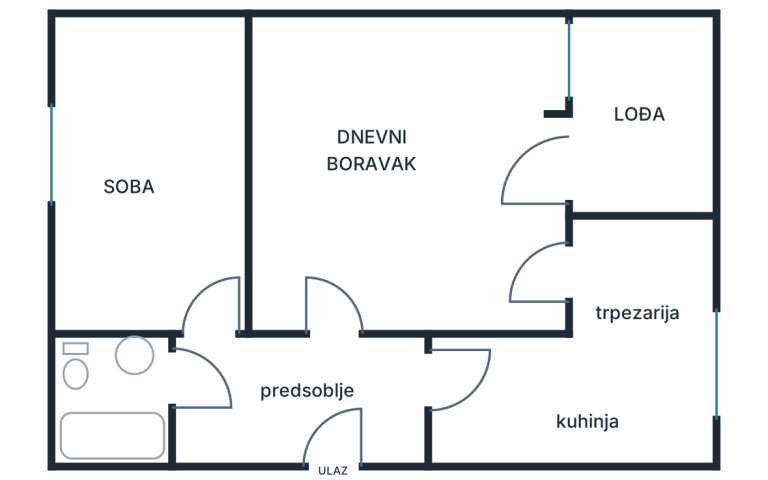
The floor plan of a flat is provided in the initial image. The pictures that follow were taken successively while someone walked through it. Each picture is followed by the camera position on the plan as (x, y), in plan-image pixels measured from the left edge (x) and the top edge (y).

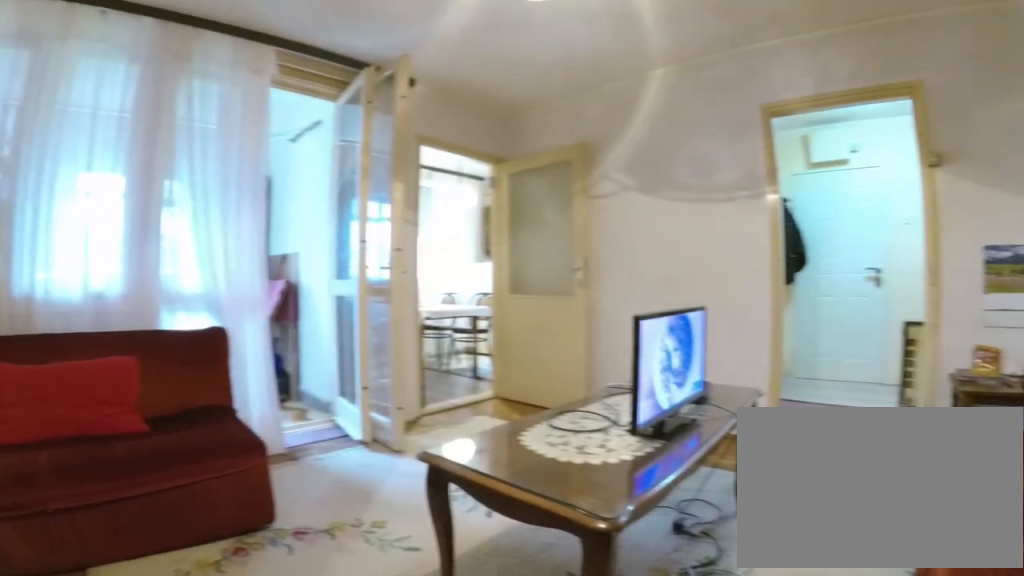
(318, 146)
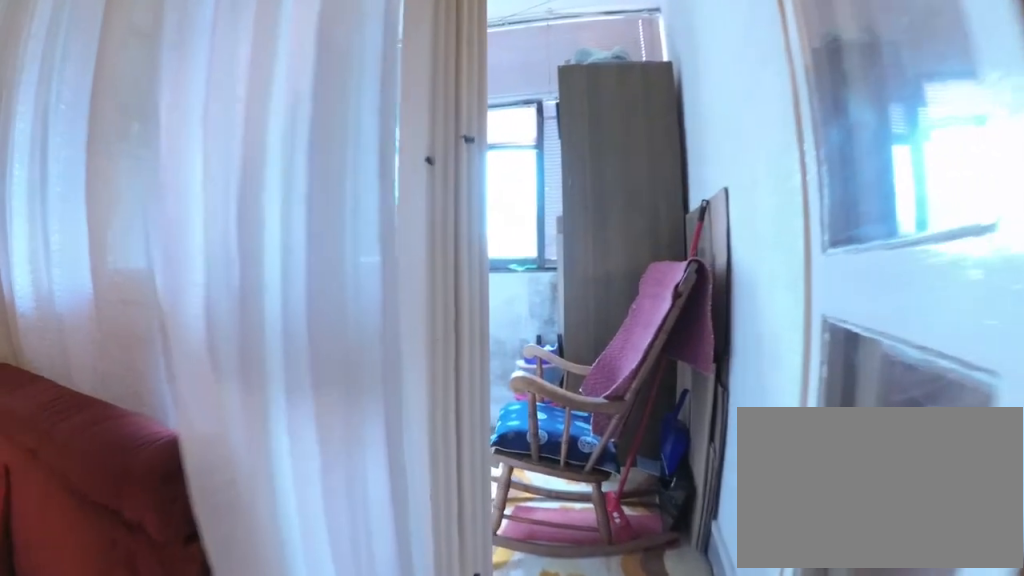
(475, 160)
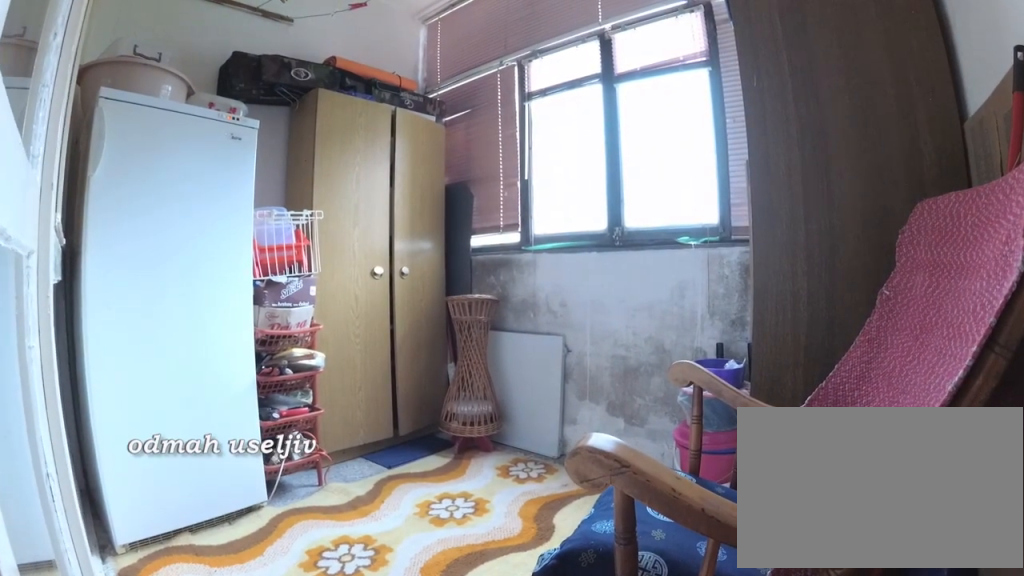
(569, 172)
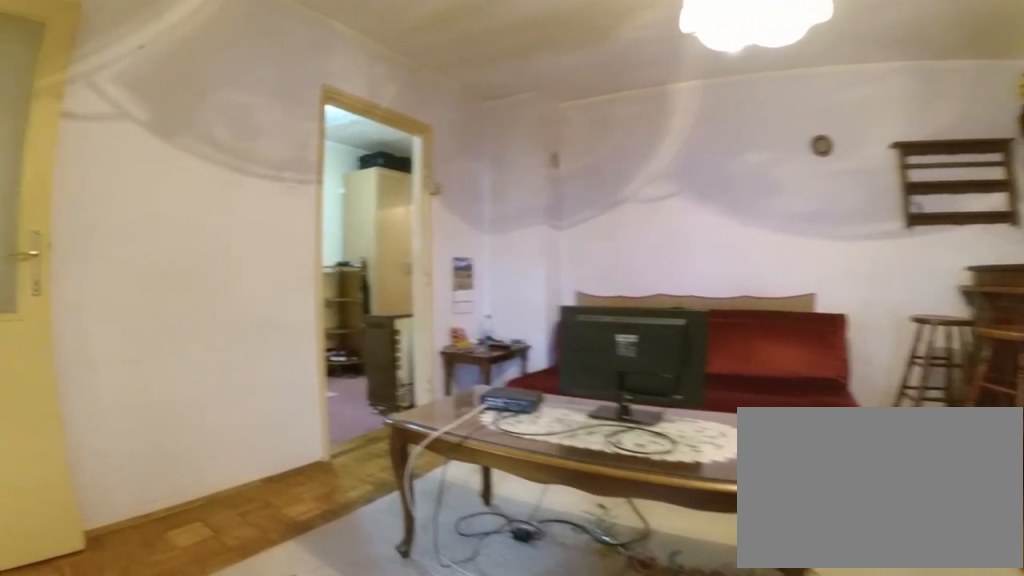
(524, 167)
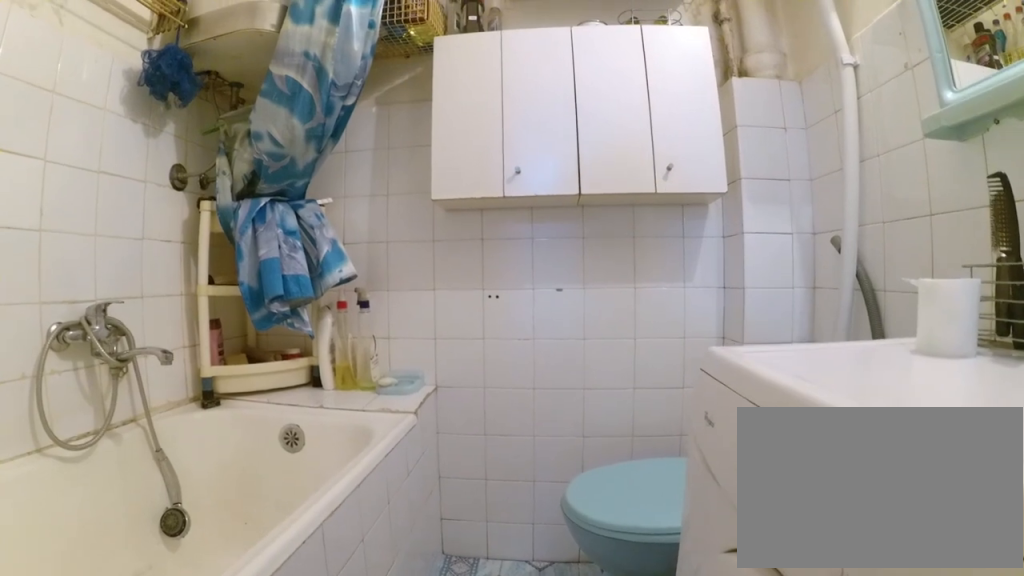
(184, 374)
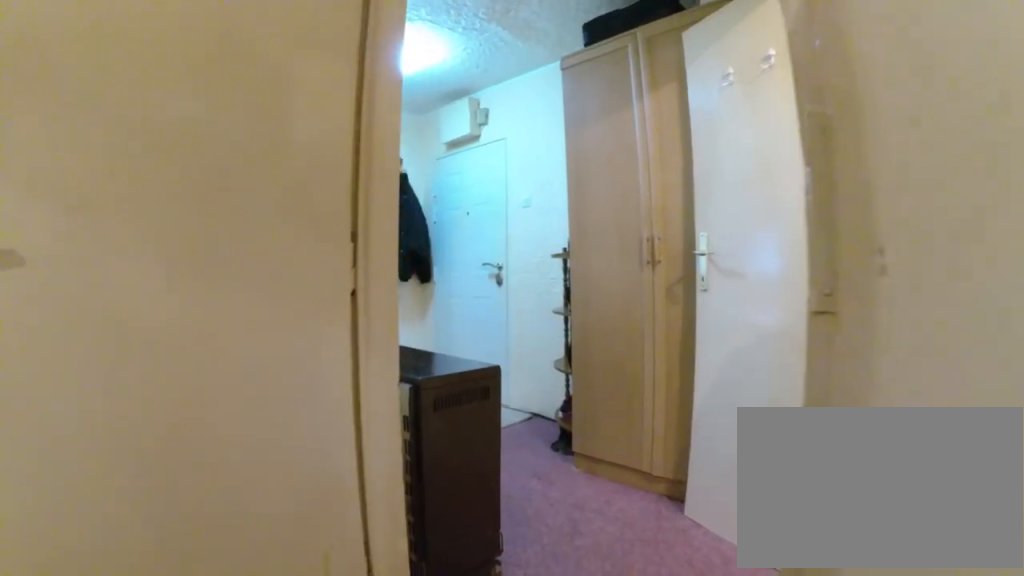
(185, 254)
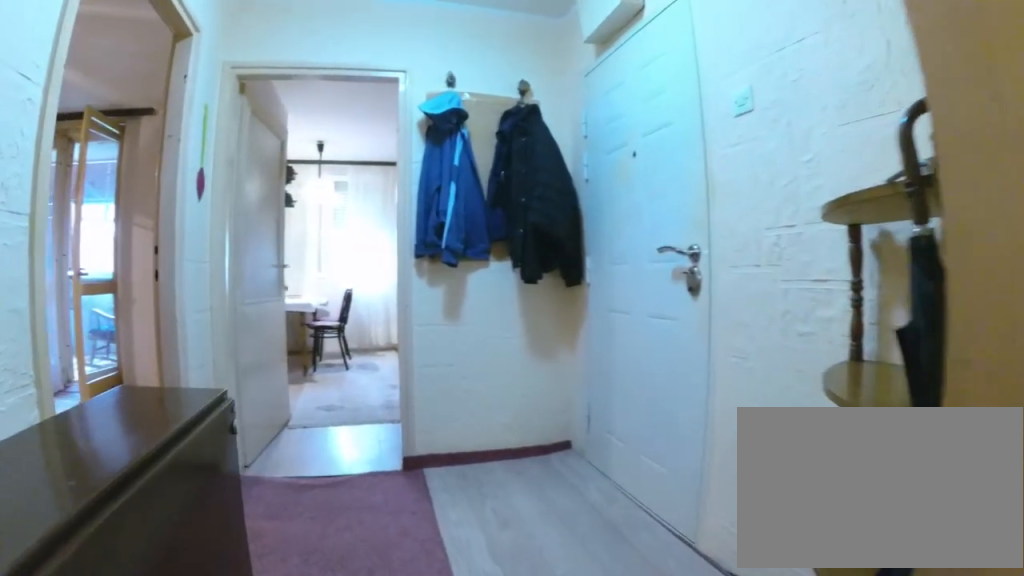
(245, 381)
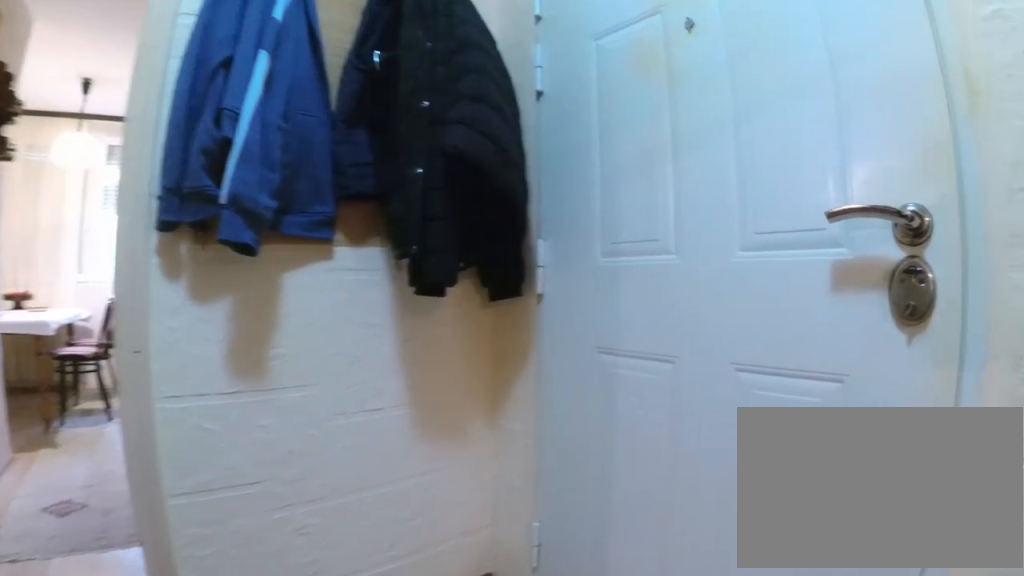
(292, 390)
